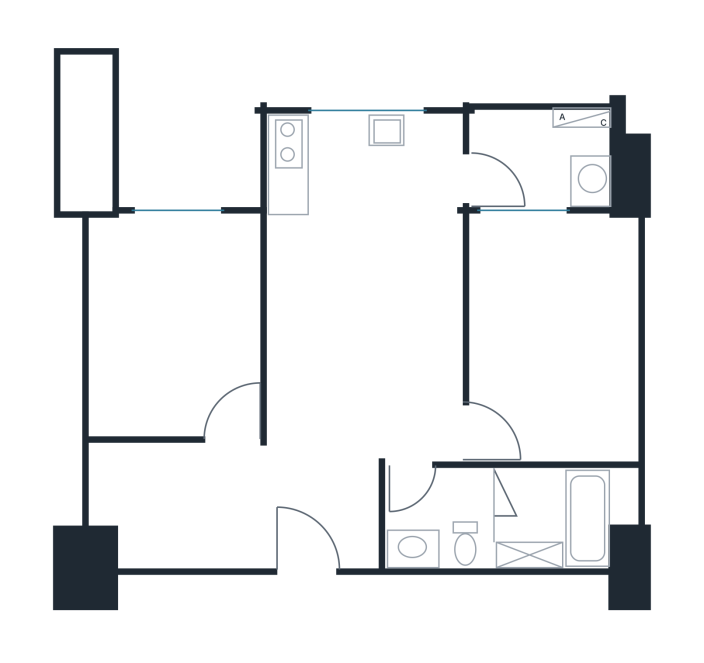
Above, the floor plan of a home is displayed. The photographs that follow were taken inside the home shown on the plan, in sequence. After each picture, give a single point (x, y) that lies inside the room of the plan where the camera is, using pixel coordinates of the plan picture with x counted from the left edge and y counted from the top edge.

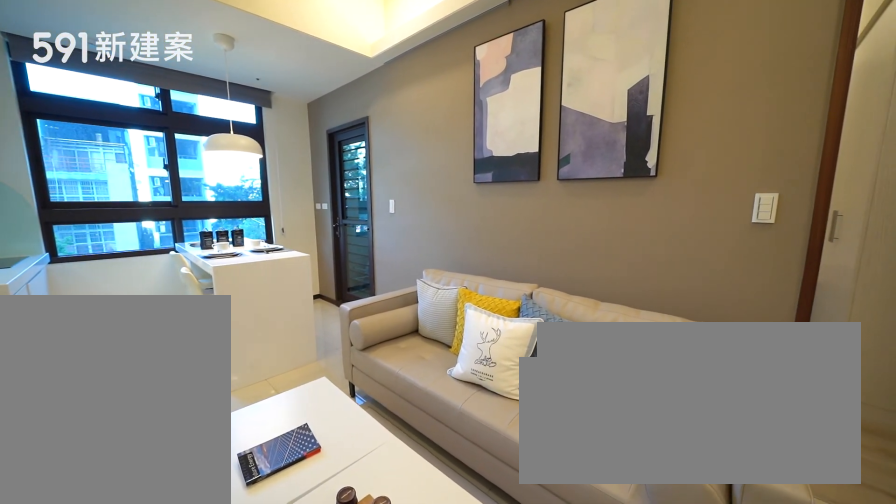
(365, 338)
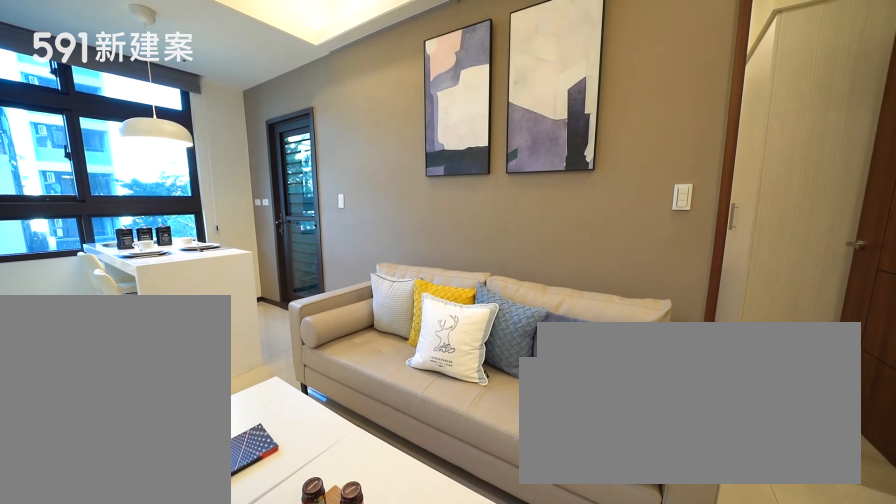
(365, 338)
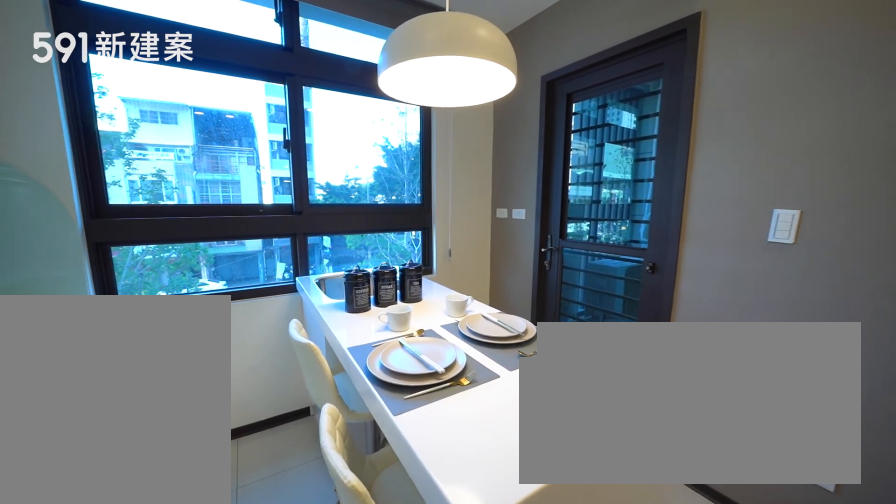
(365, 172)
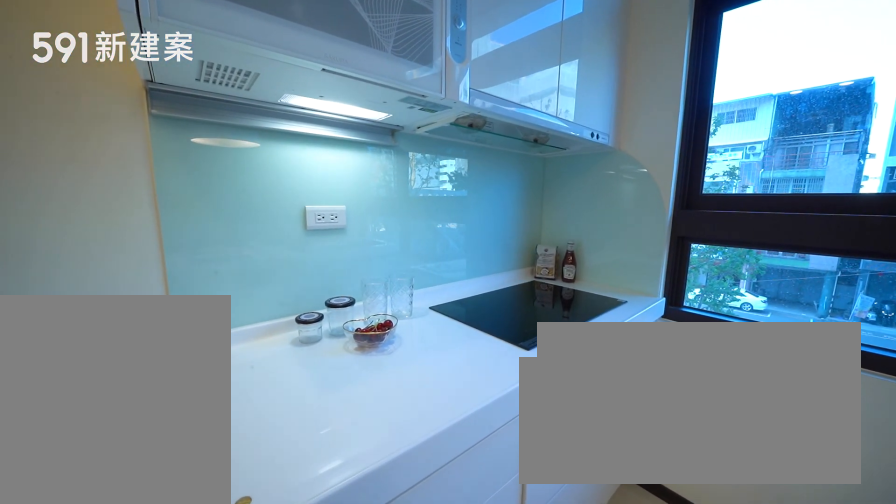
(365, 172)
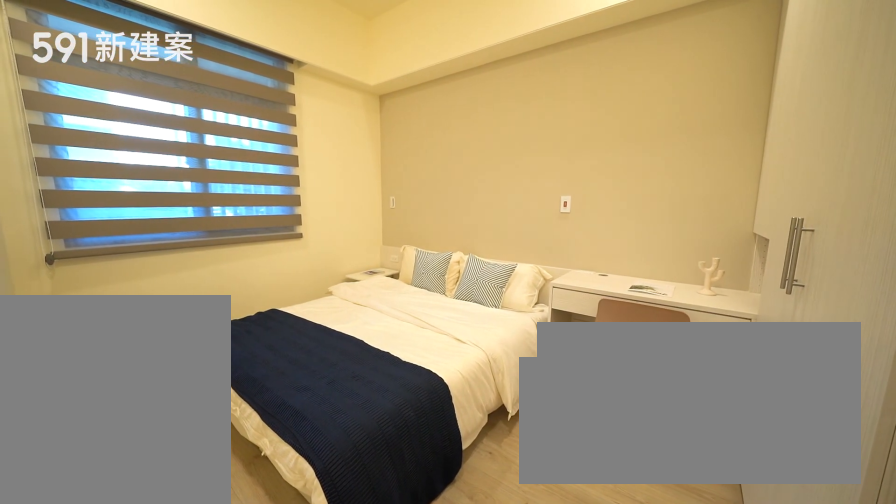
(555, 334)
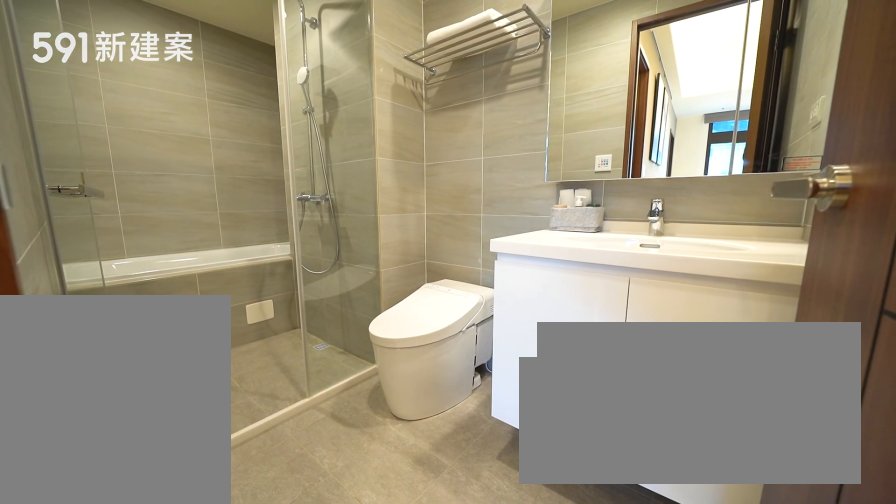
(517, 519)
